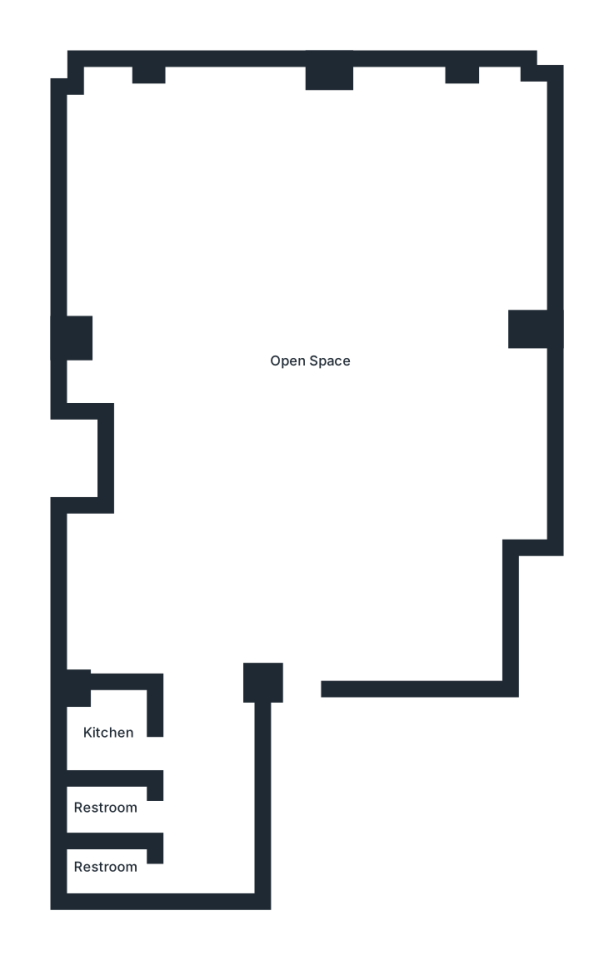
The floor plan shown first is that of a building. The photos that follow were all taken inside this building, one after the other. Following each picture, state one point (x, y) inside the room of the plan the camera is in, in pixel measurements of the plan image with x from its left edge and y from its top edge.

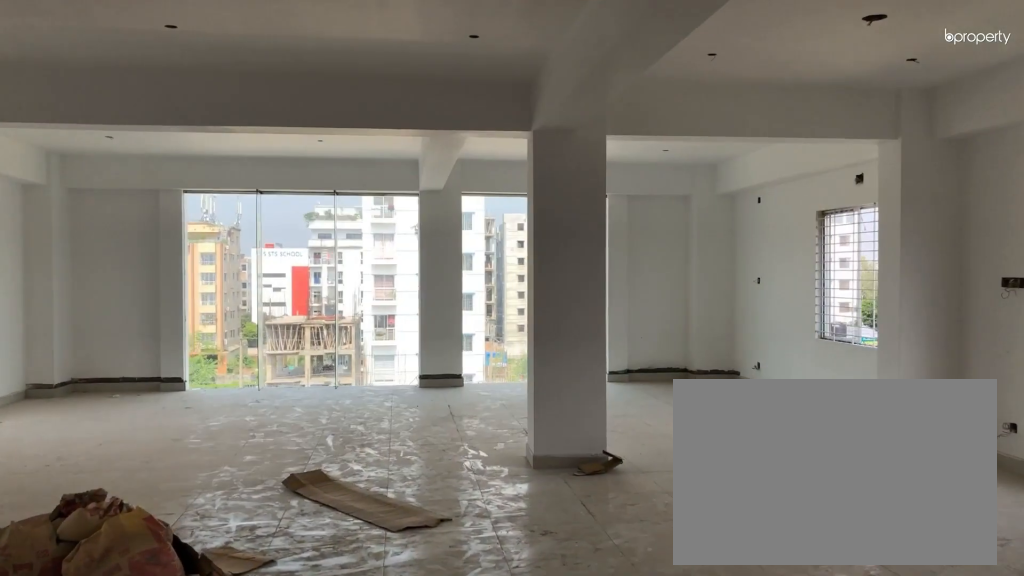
(302, 629)
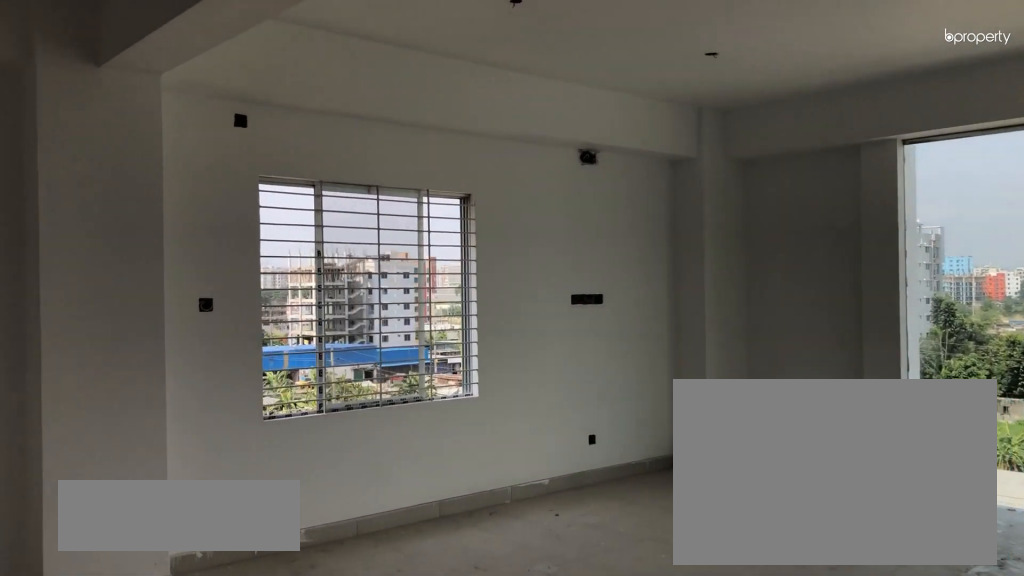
(310, 365)
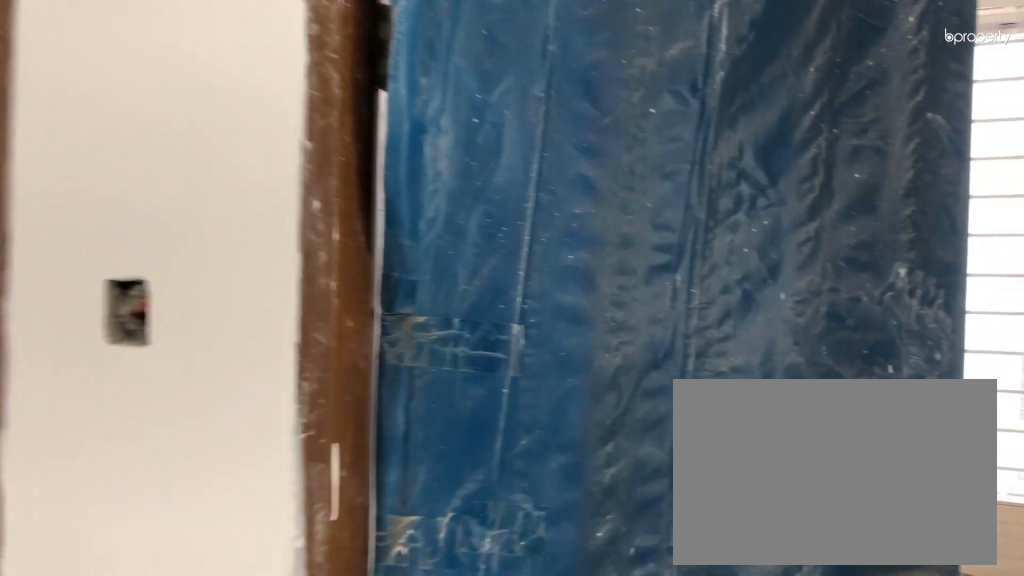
(196, 740)
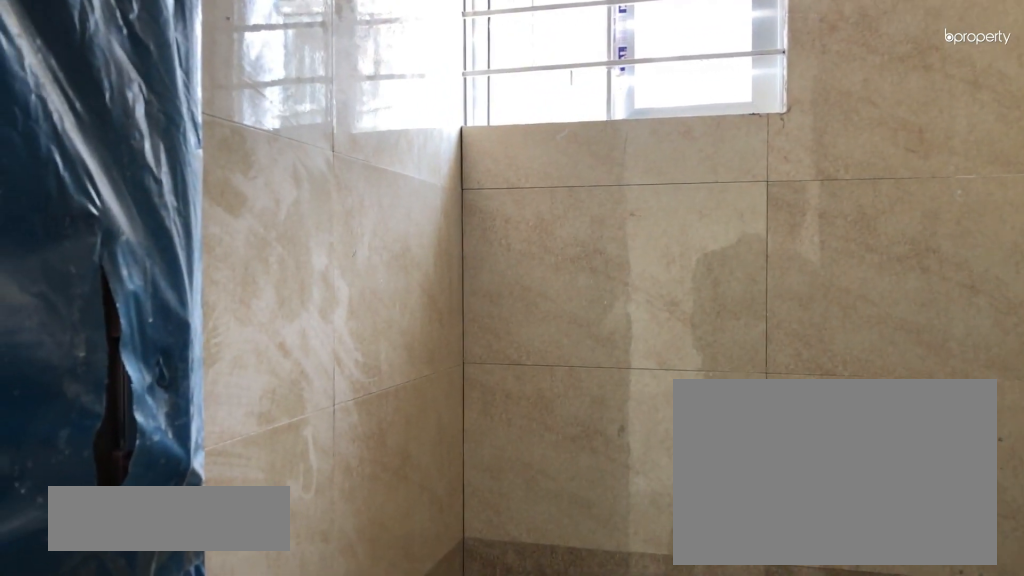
(106, 807)
